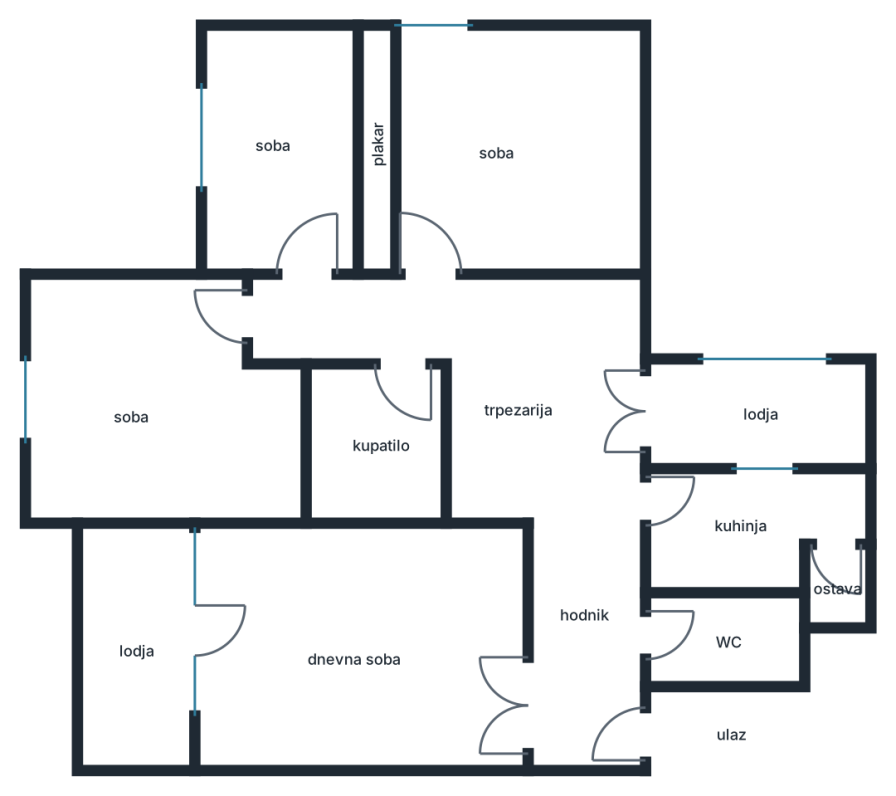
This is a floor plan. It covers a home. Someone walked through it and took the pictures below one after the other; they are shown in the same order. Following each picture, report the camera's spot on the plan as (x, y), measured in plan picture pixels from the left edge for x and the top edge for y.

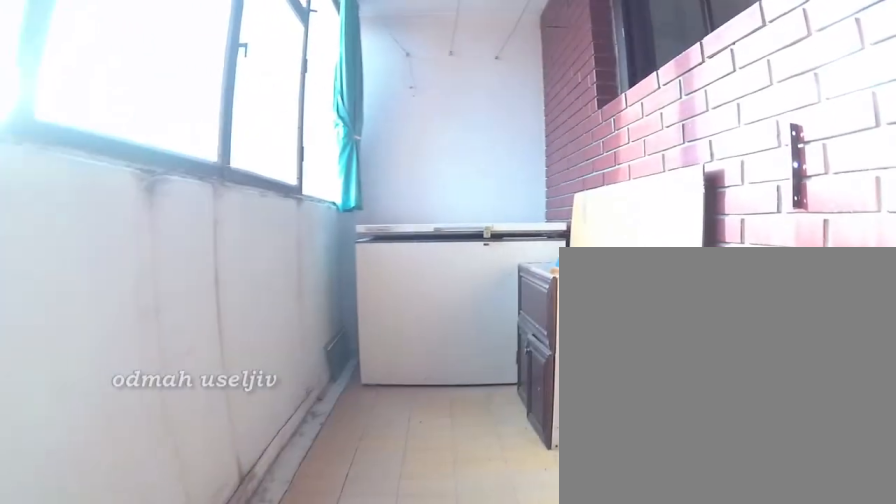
(662, 404)
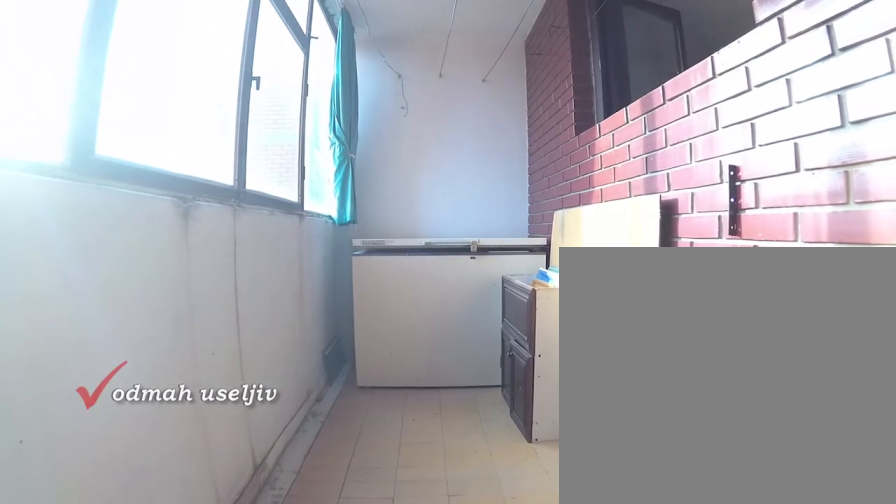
(665, 404)
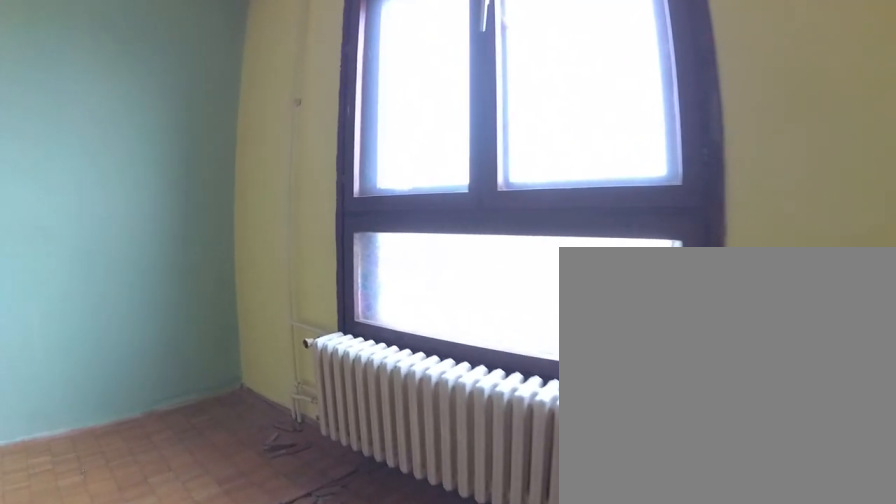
(83, 313)
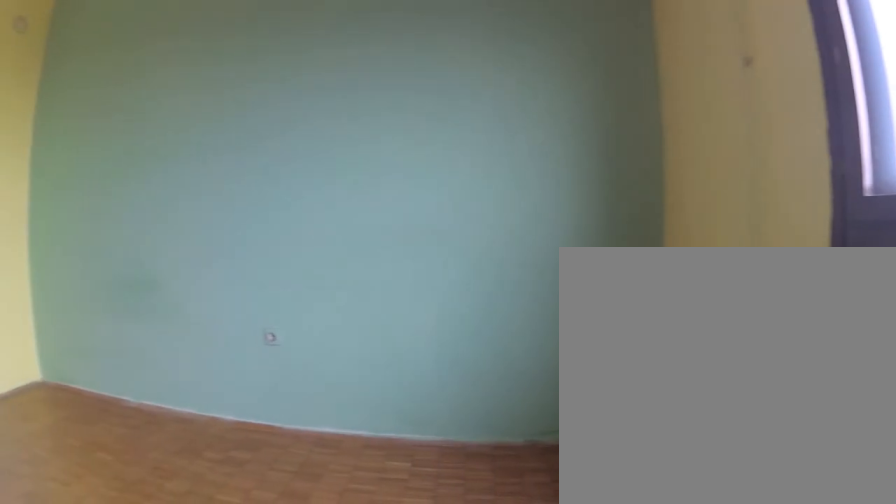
(64, 334)
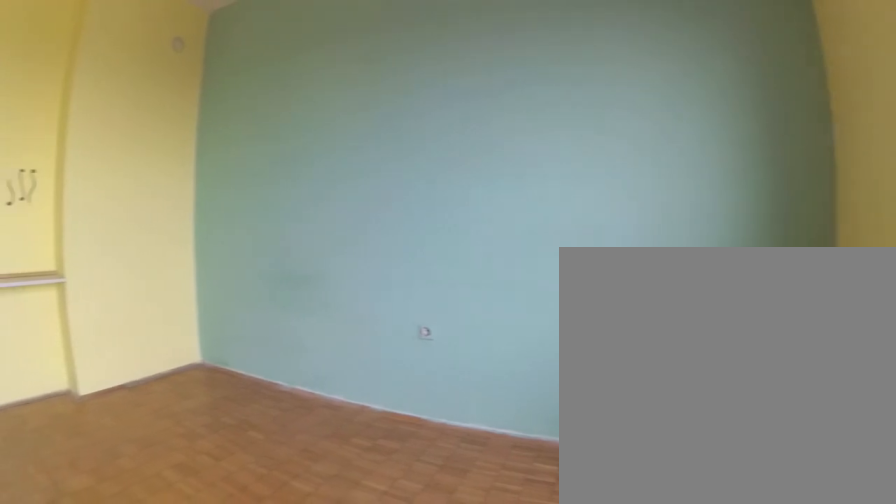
(61, 335)
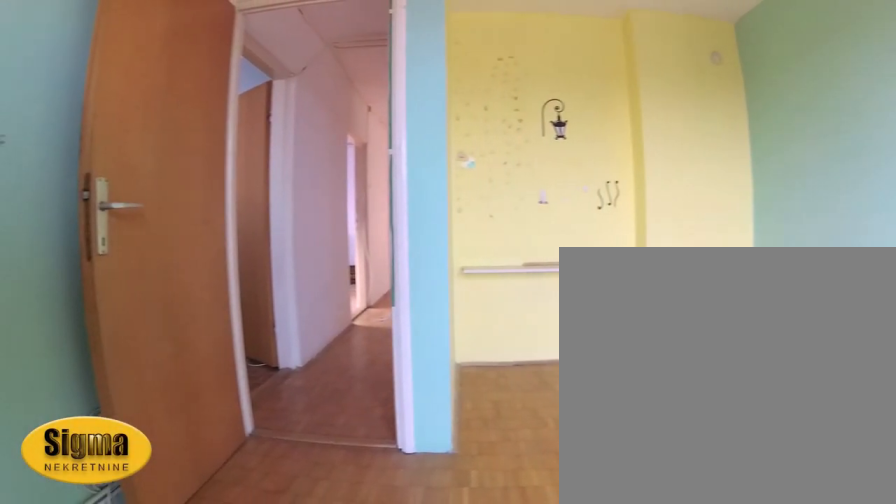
(57, 341)
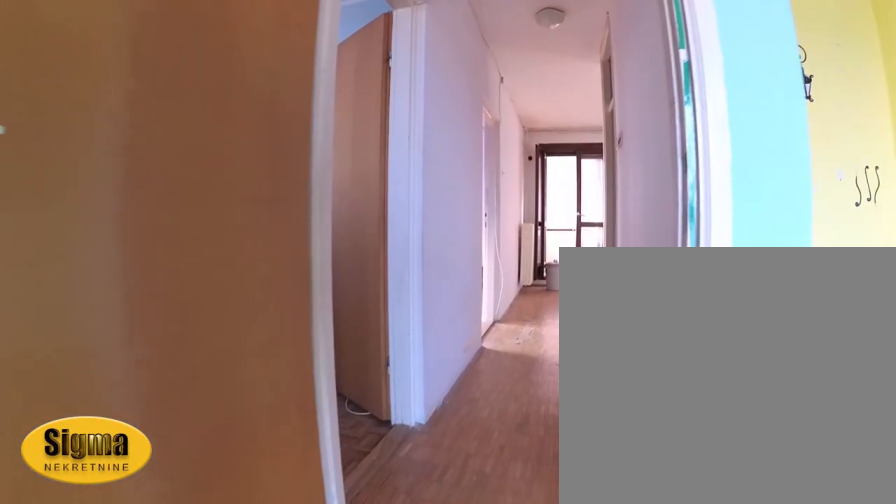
(169, 331)
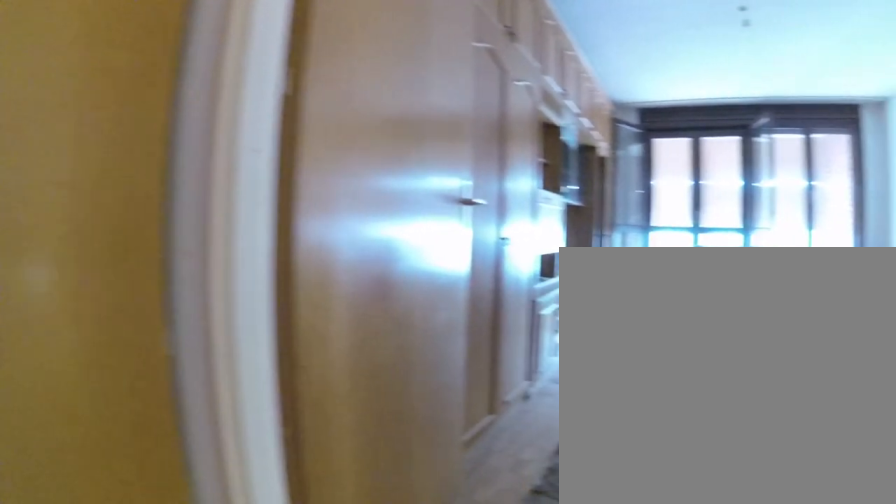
(557, 679)
